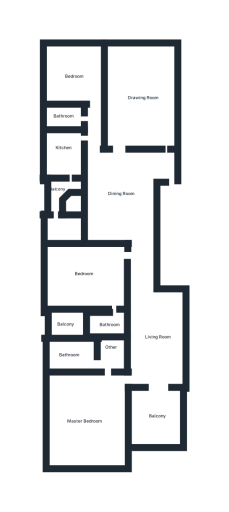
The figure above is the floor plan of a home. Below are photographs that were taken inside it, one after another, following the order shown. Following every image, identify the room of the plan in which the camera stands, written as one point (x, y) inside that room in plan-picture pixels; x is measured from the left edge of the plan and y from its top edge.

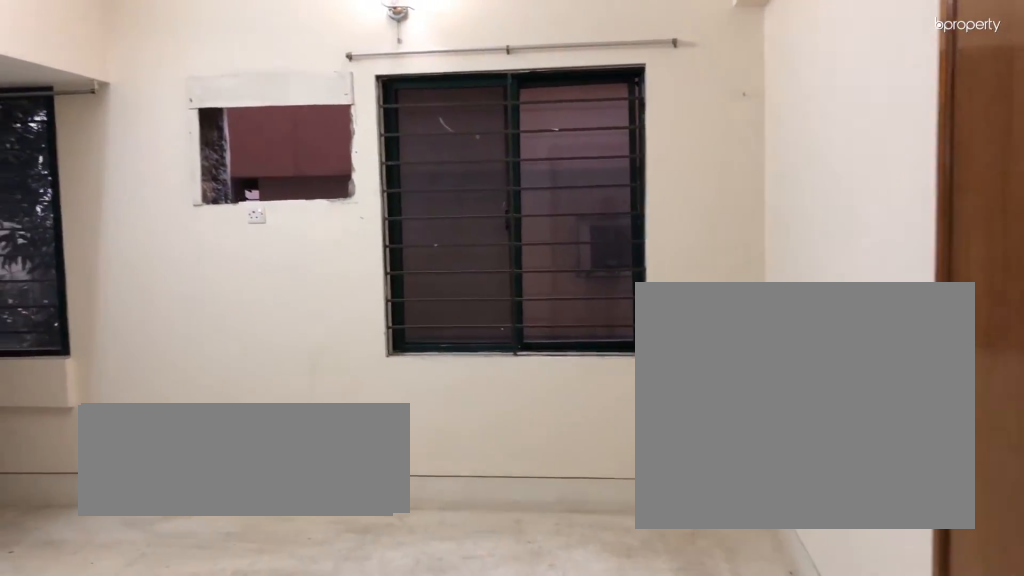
(86, 271)
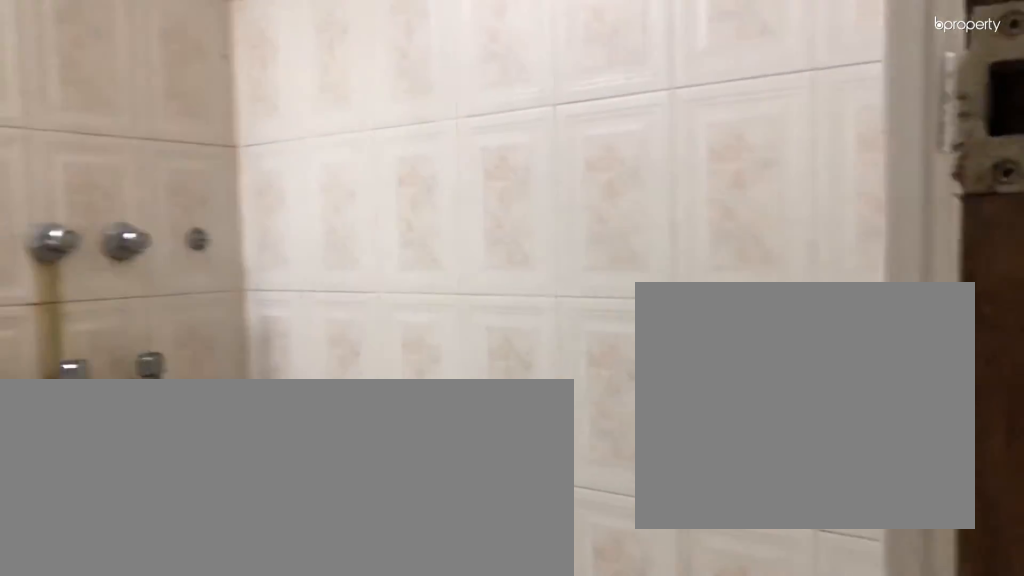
(106, 325)
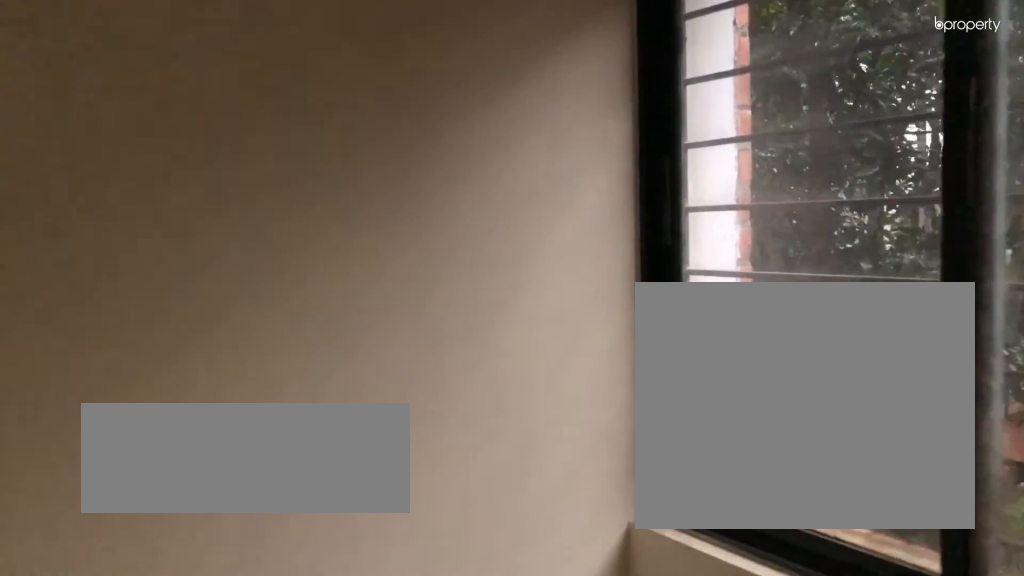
(71, 324)
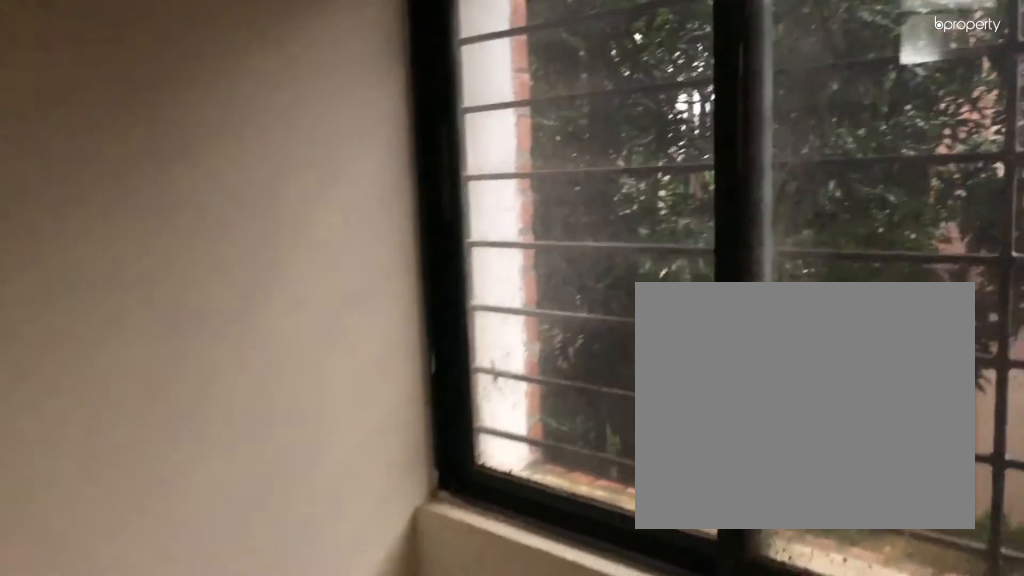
(71, 324)
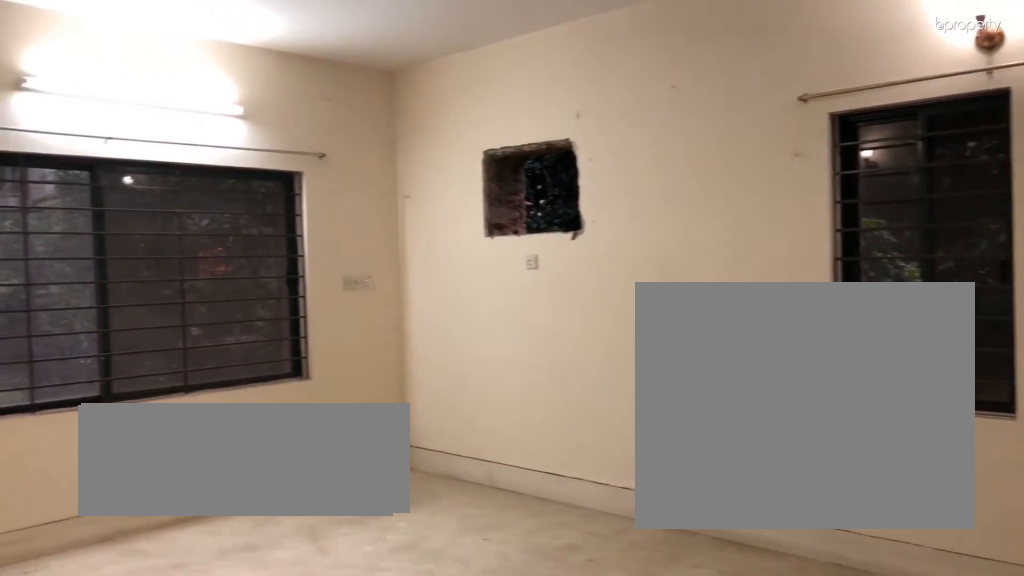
(86, 416)
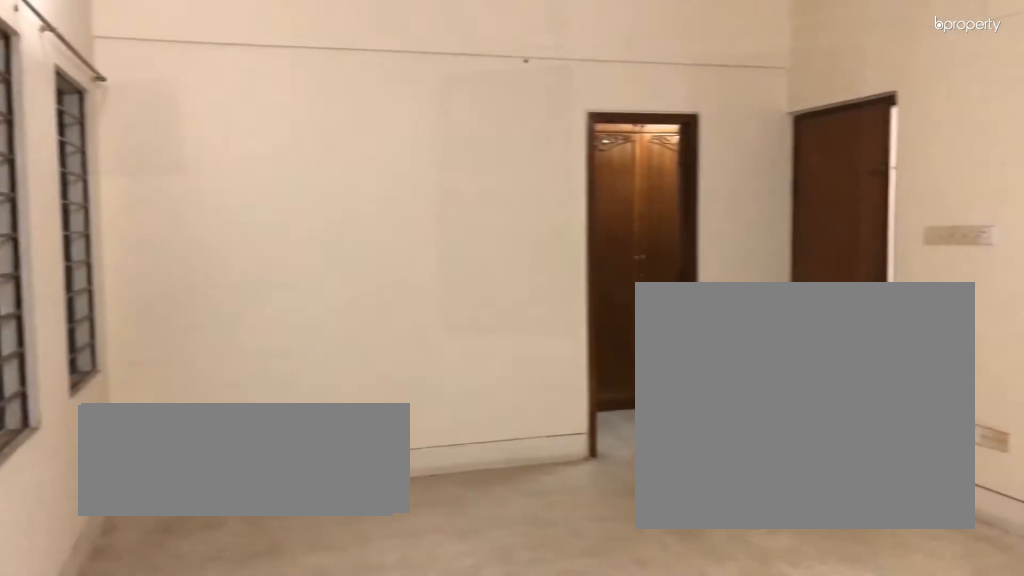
(86, 416)
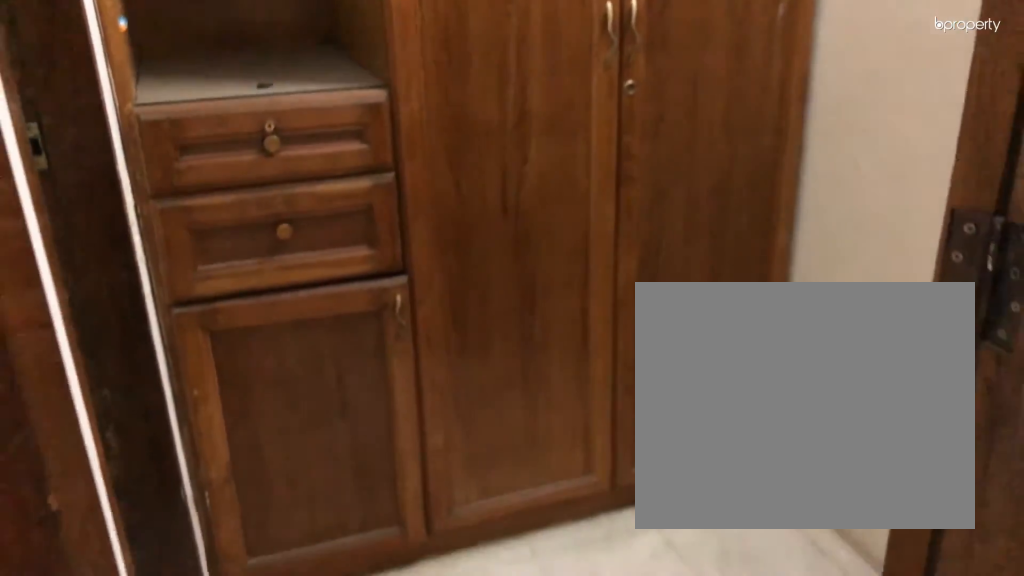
(110, 354)
